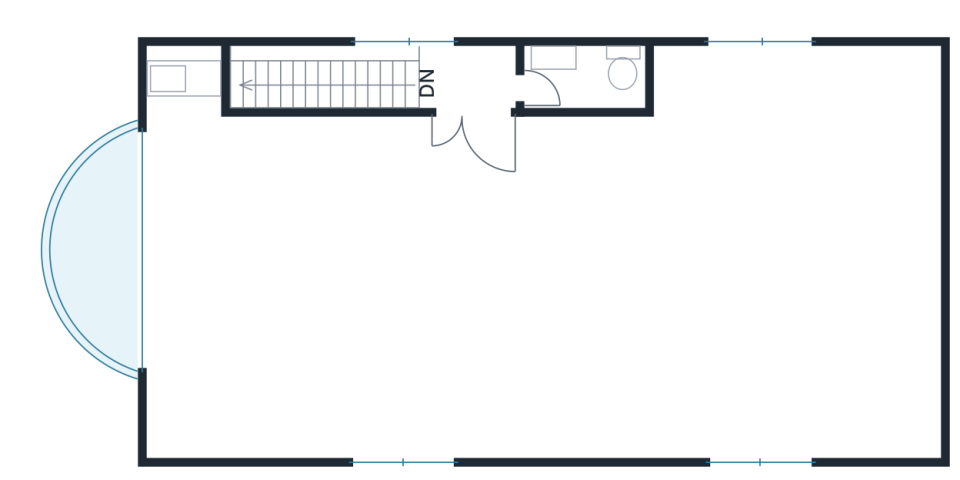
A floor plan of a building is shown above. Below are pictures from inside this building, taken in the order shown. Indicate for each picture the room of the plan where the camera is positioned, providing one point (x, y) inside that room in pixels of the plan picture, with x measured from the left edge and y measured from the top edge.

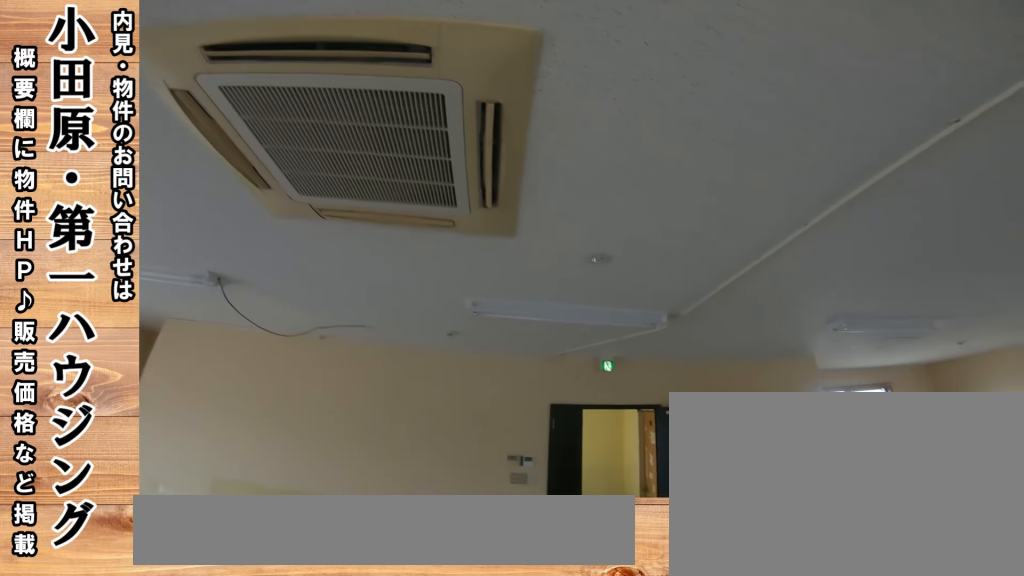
(539, 268)
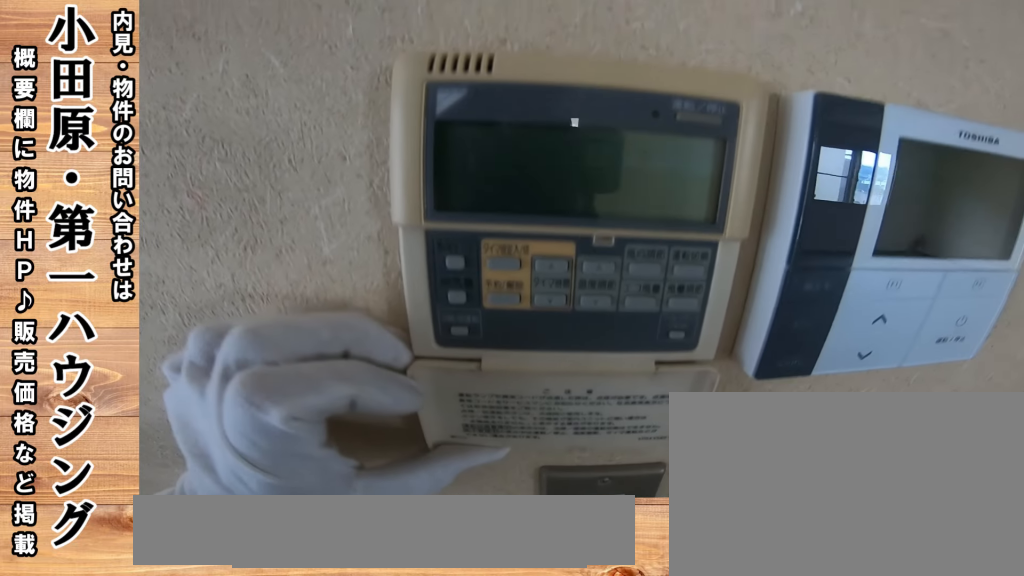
(539, 268)
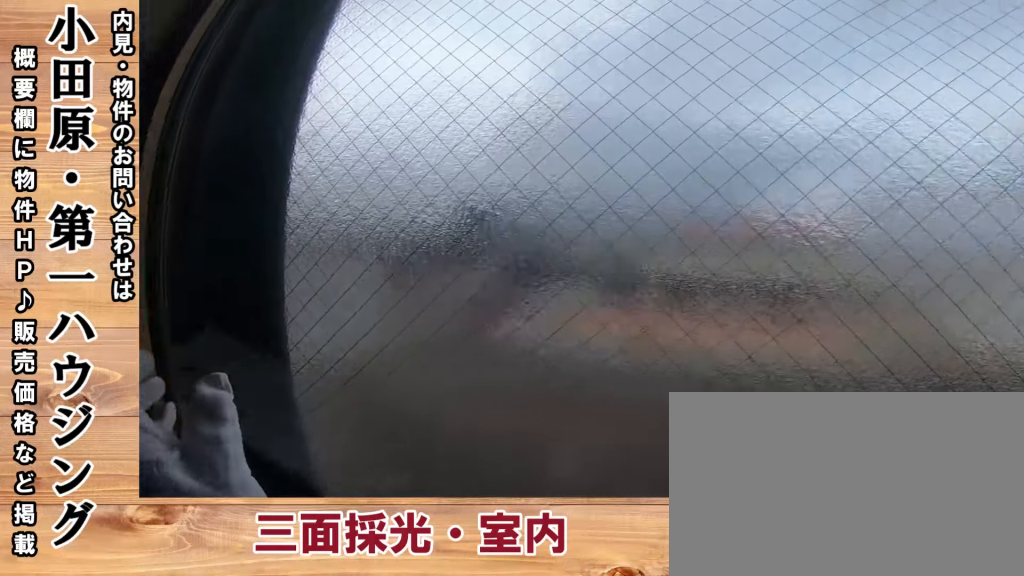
(539, 268)
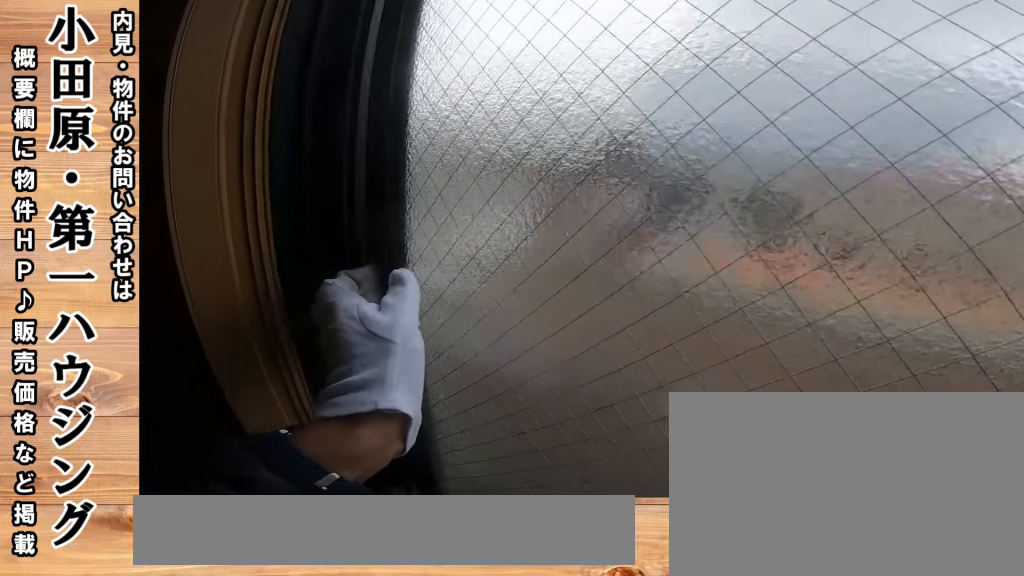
(539, 268)
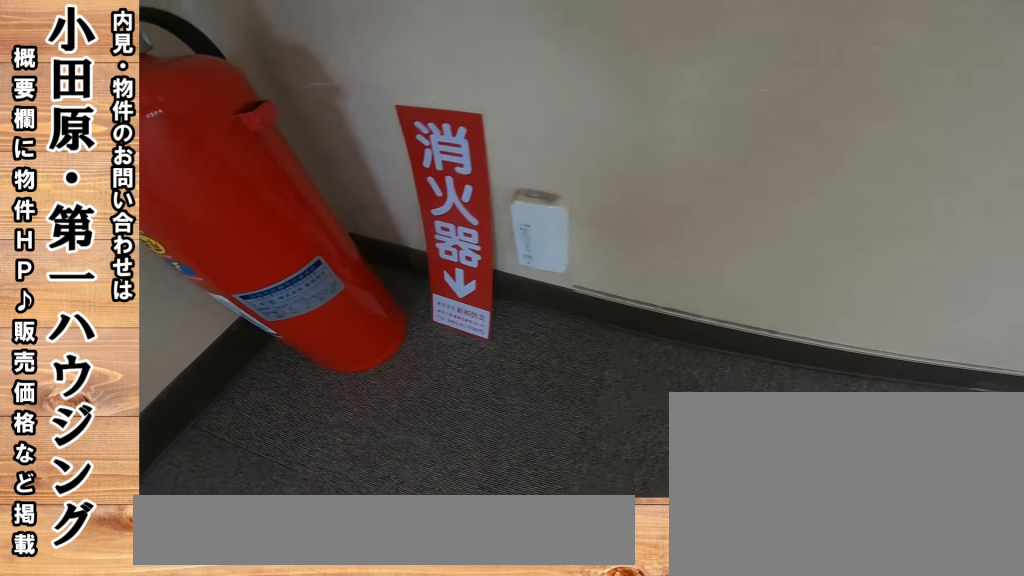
(539, 256)
